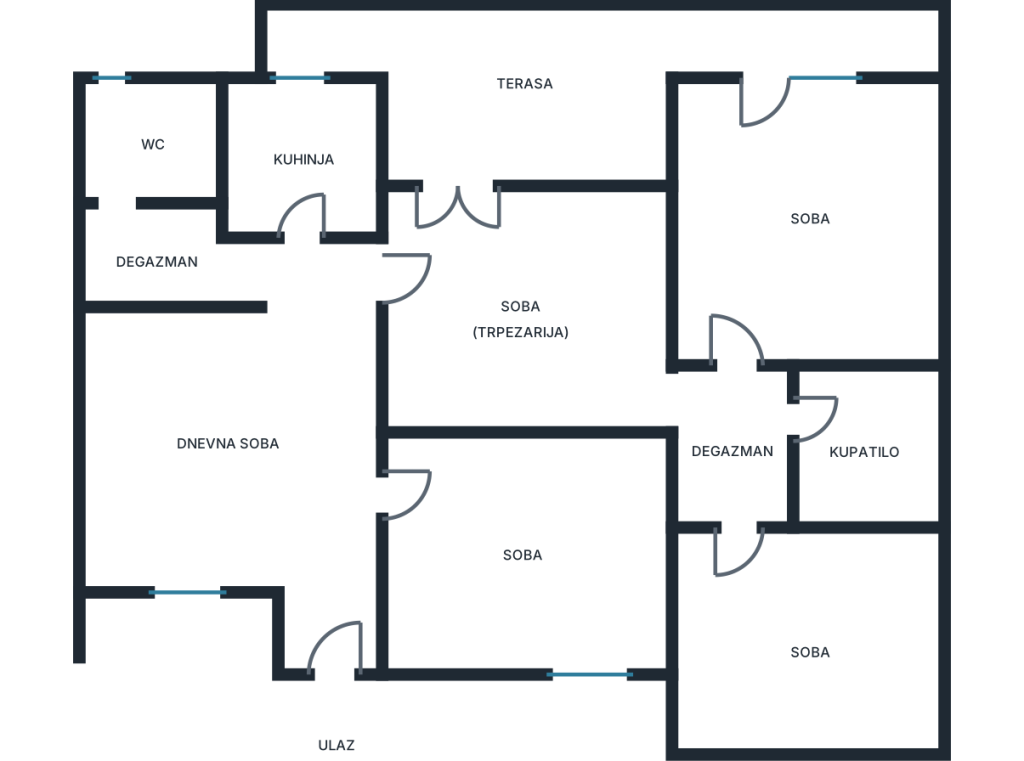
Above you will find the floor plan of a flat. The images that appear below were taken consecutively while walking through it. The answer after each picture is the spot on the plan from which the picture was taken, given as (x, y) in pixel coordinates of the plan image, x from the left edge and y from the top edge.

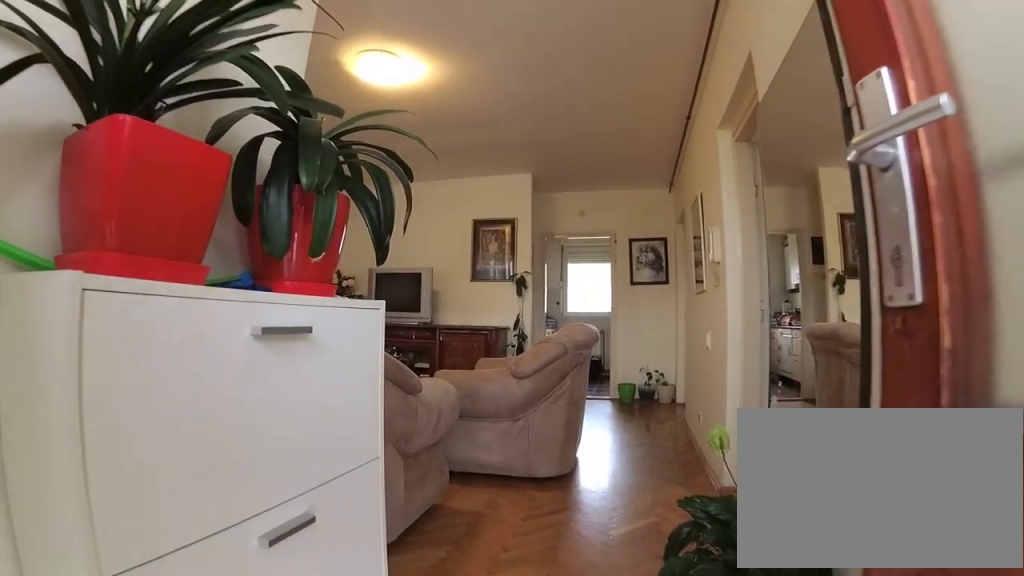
(326, 700)
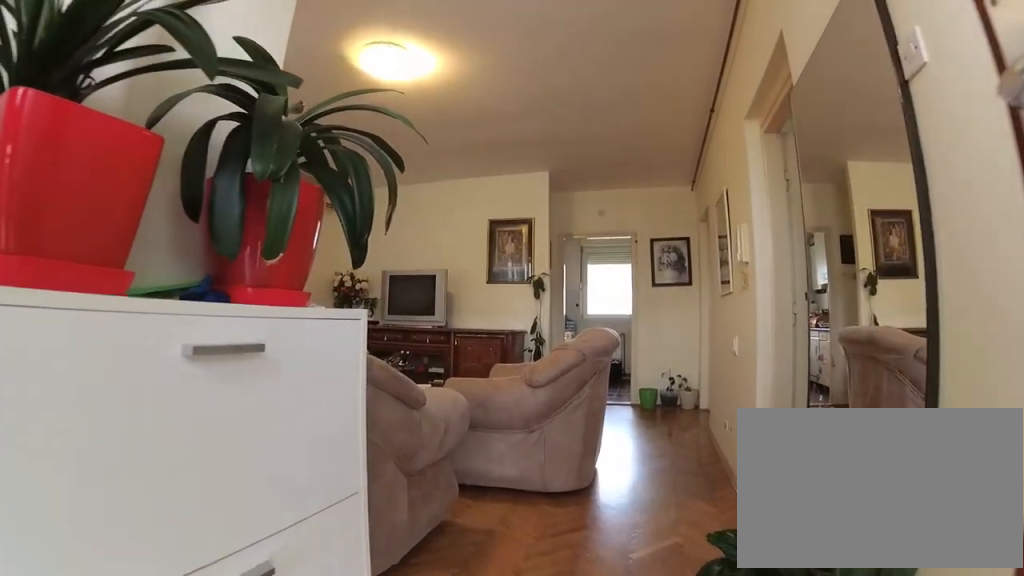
(326, 684)
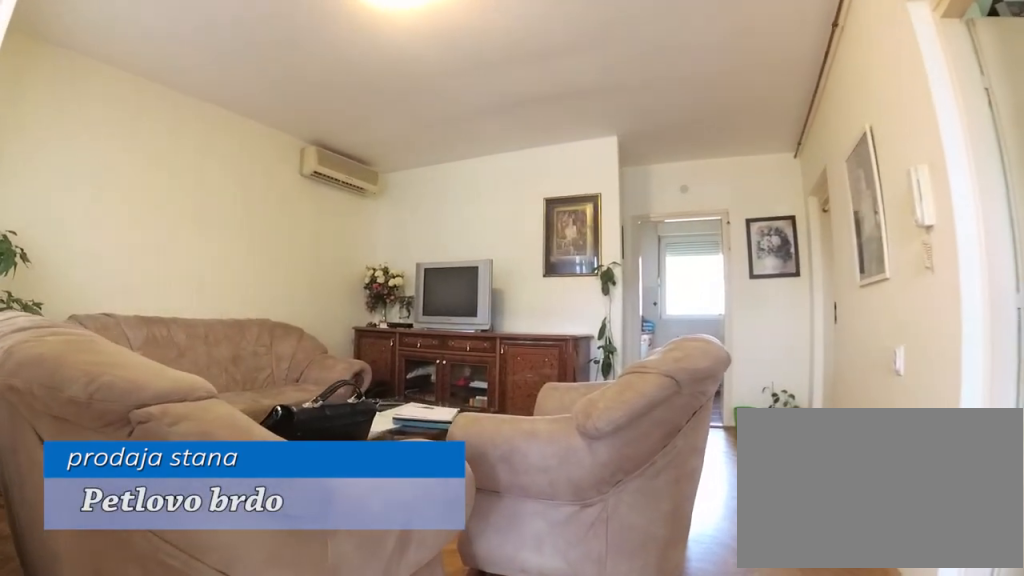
(326, 597)
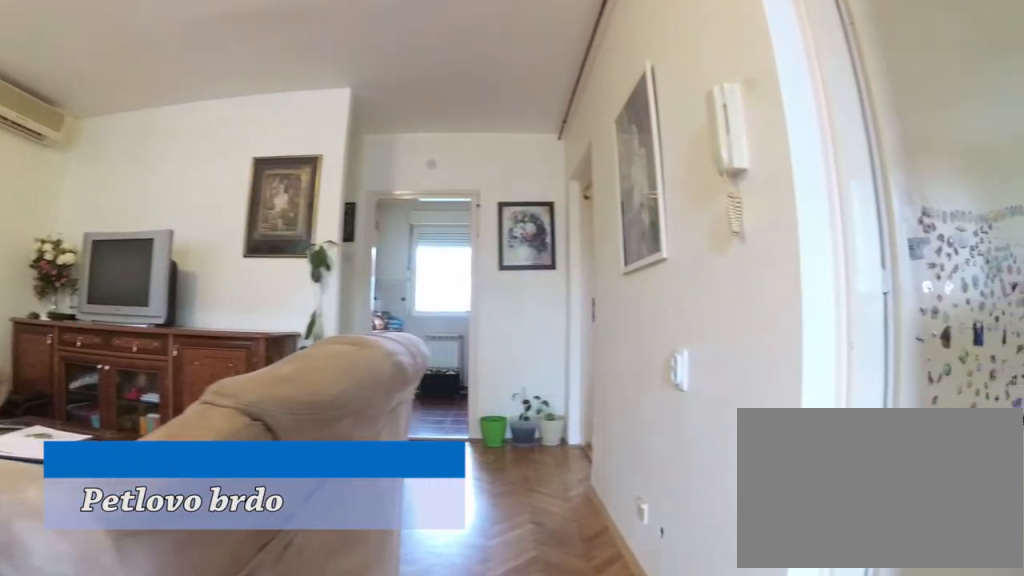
(323, 554)
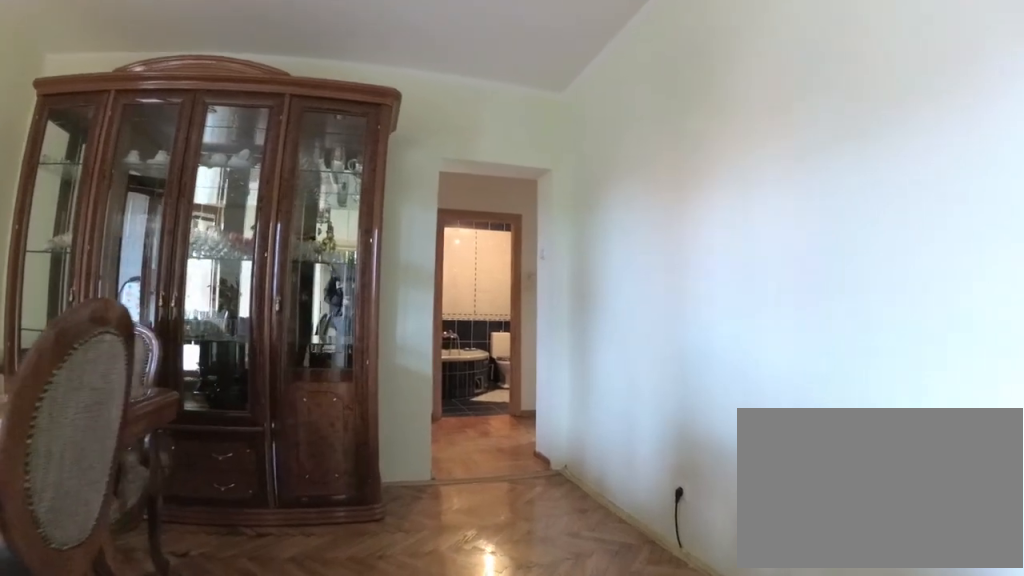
(429, 341)
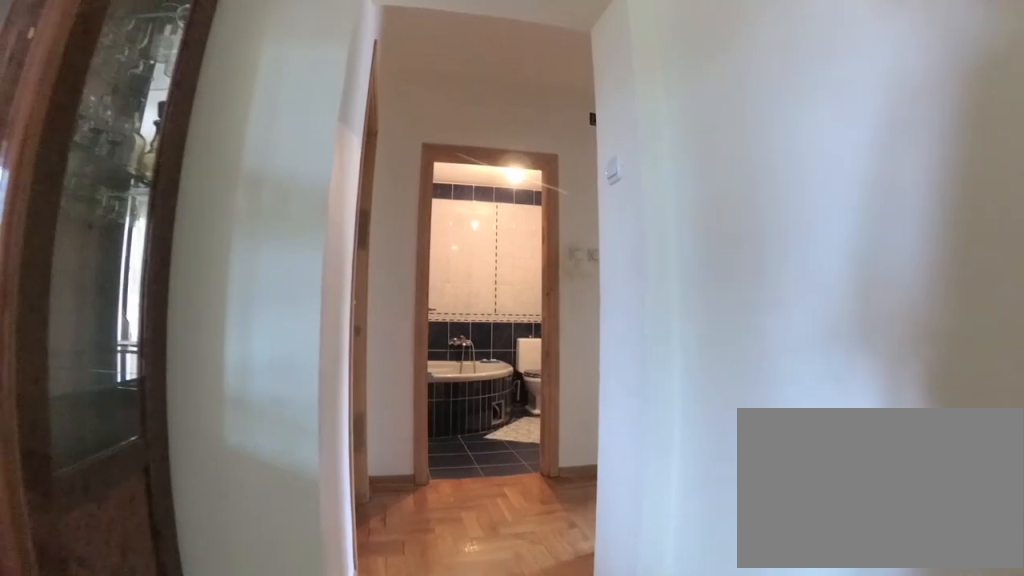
(538, 363)
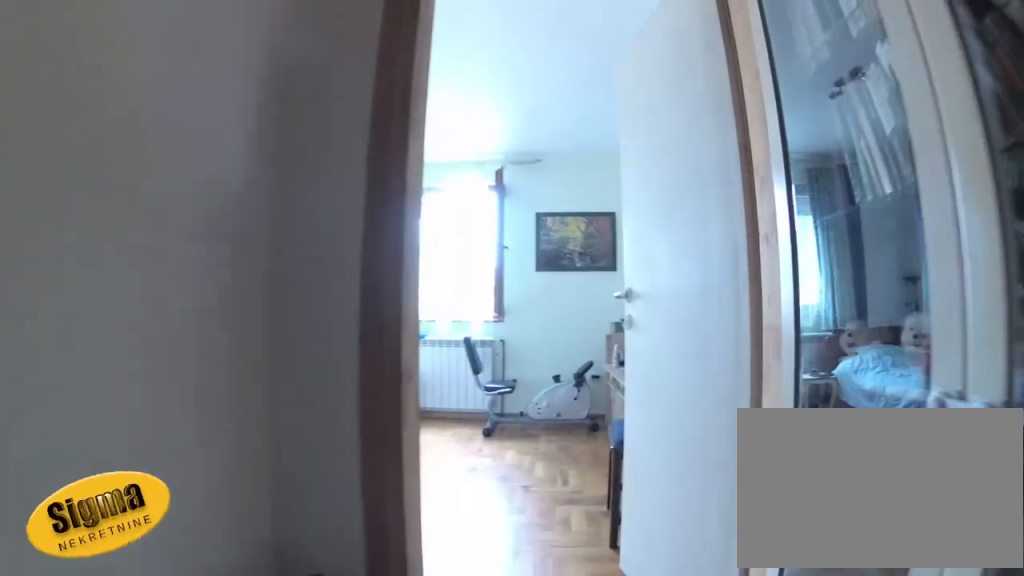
(737, 441)
